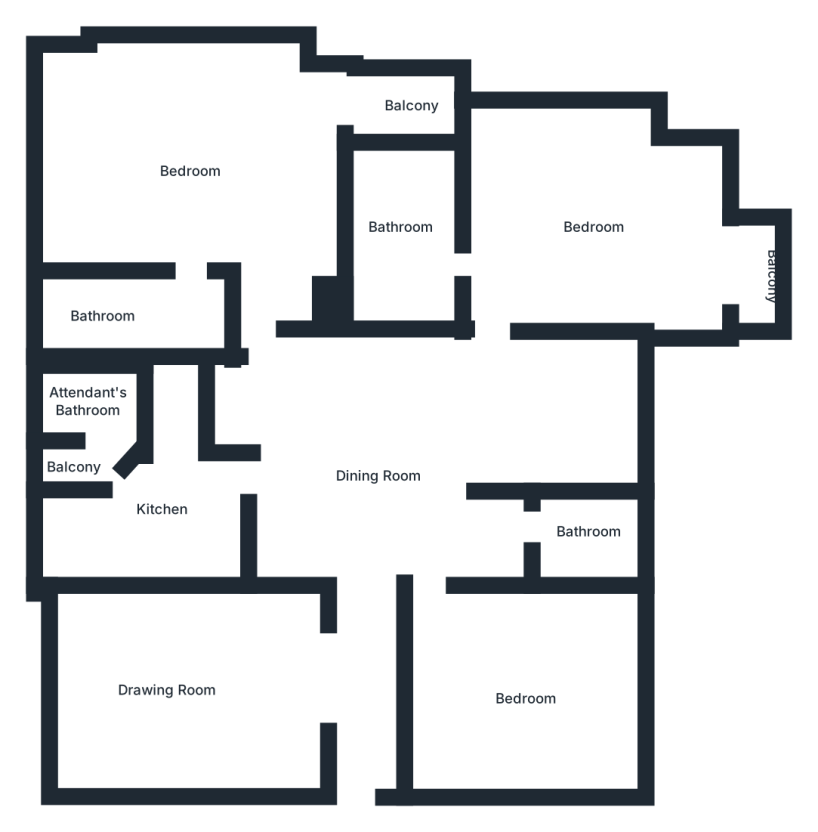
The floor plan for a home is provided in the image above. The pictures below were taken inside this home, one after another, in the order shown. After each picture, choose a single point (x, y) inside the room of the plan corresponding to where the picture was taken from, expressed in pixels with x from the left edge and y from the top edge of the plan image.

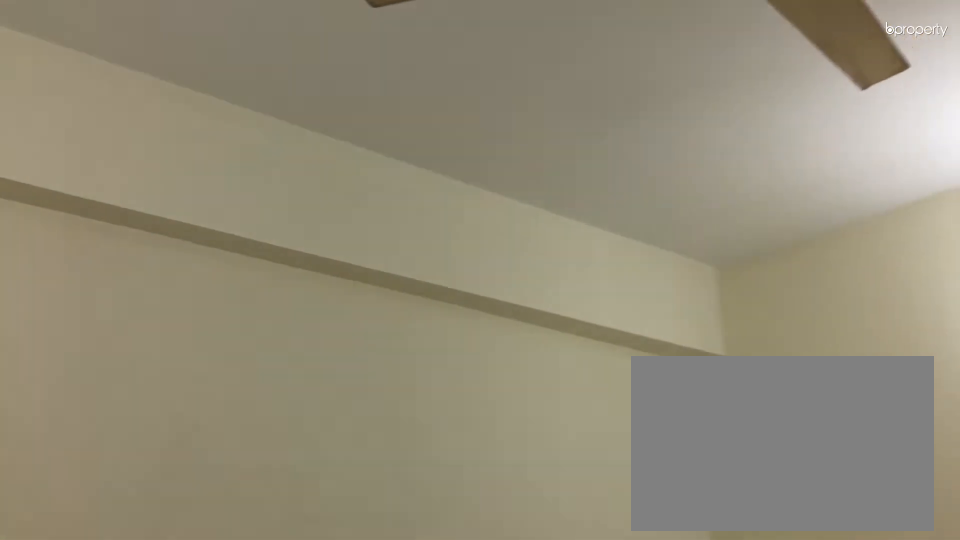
(524, 692)
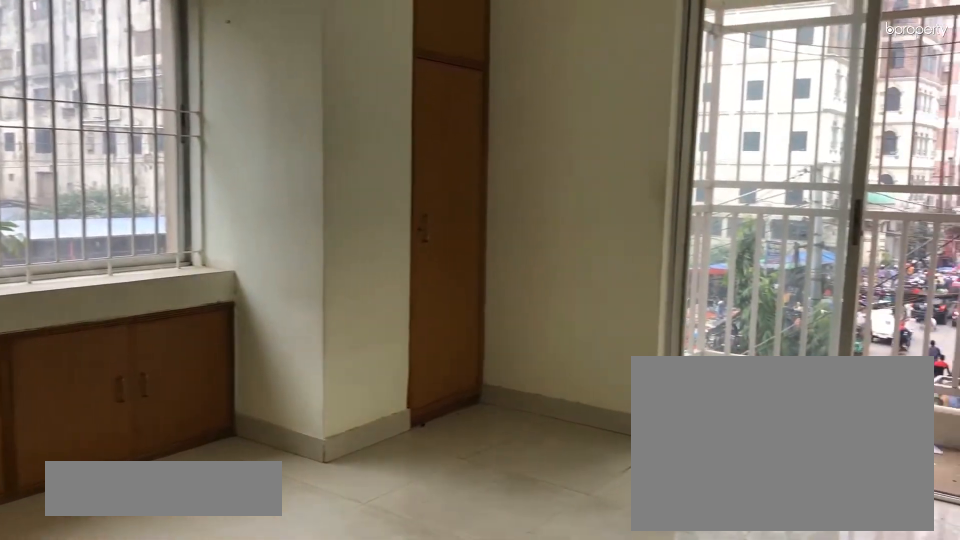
(595, 219)
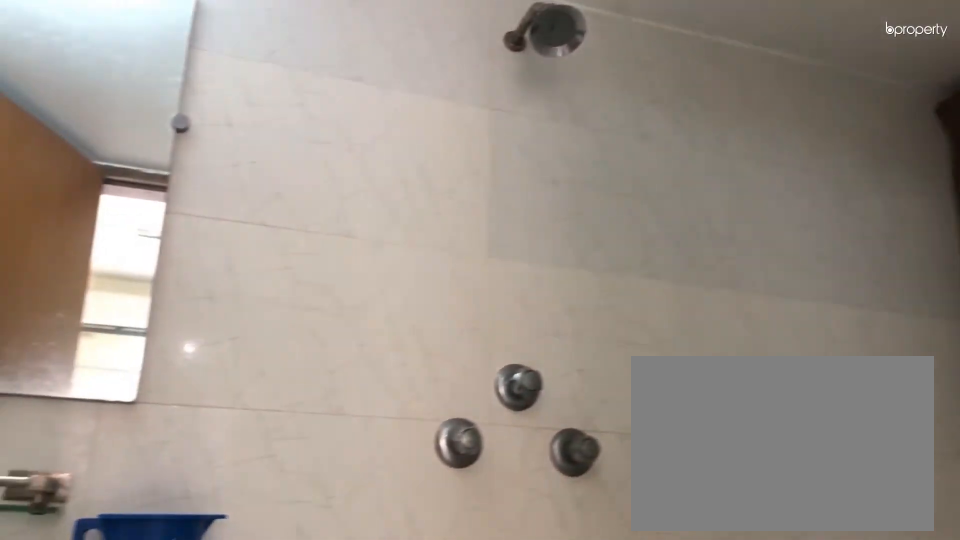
(402, 229)
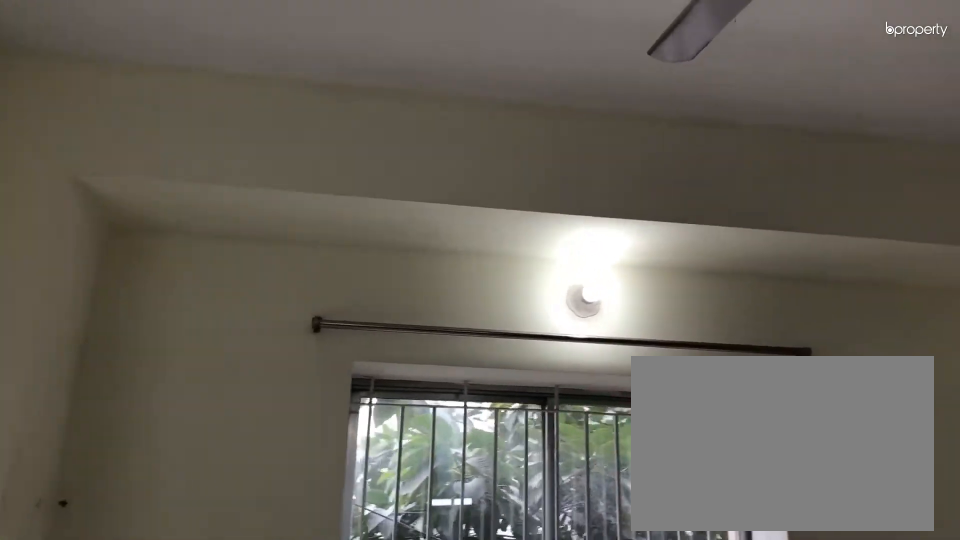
(181, 168)
